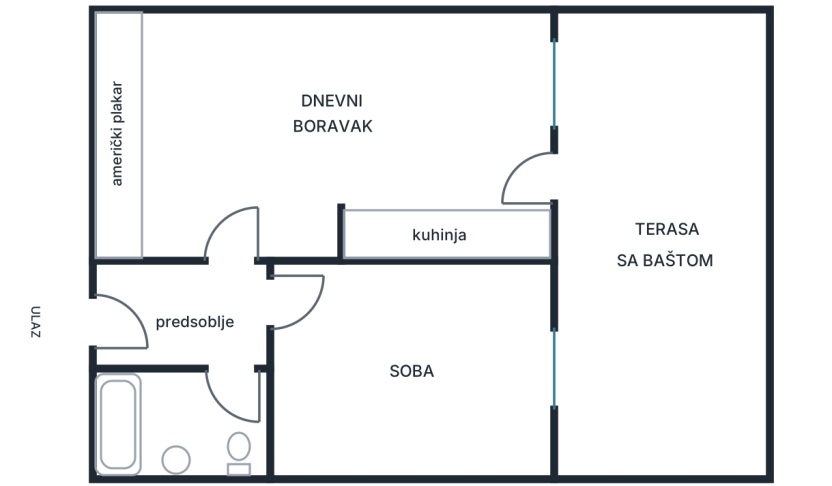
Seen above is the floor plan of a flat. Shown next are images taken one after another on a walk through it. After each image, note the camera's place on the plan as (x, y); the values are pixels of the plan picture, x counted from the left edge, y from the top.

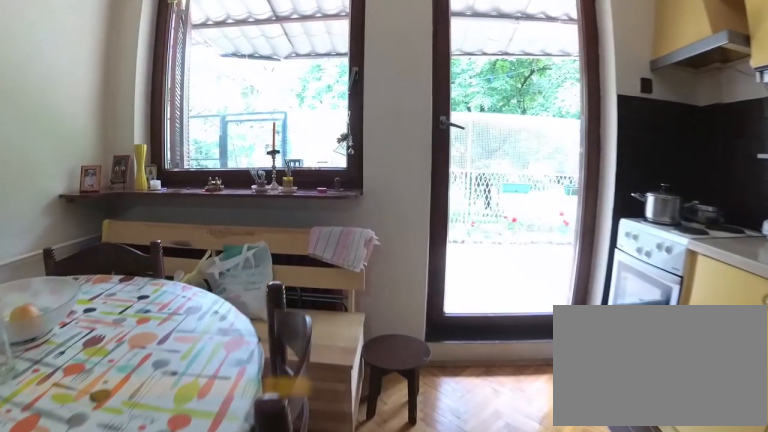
(400, 159)
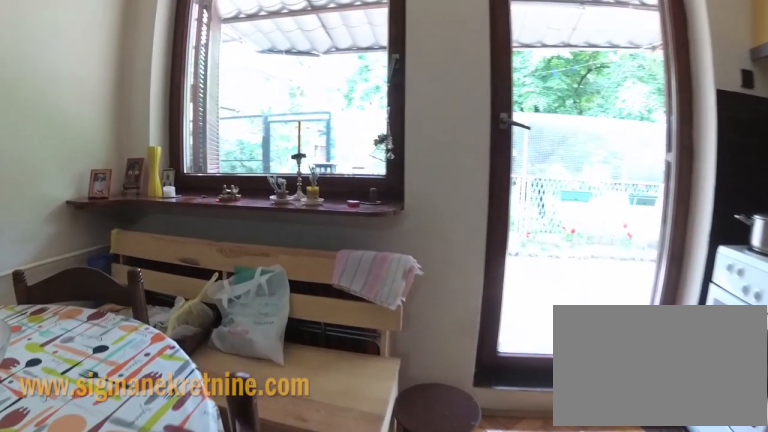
(417, 163)
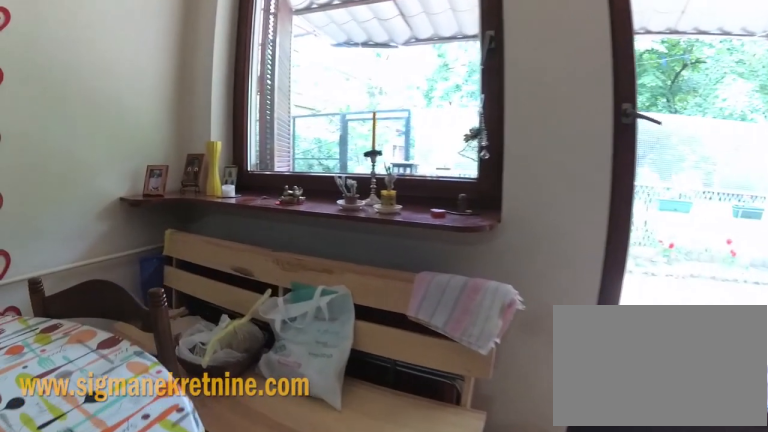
(428, 168)
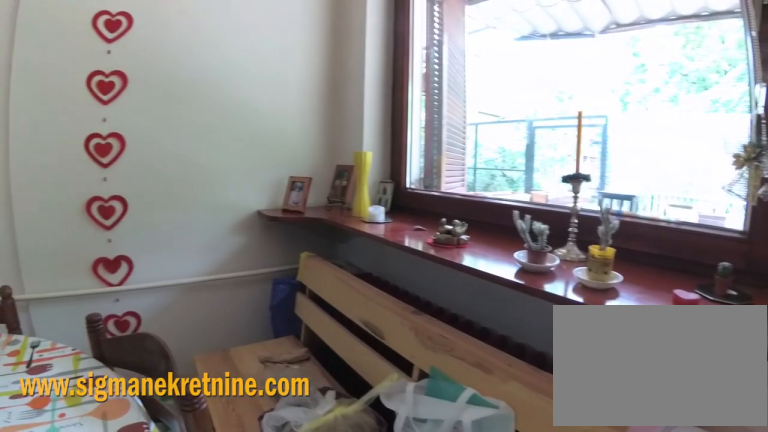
(461, 176)
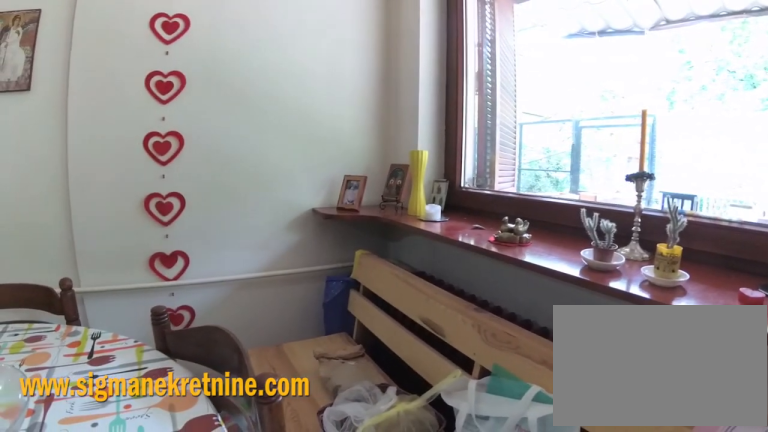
(475, 178)
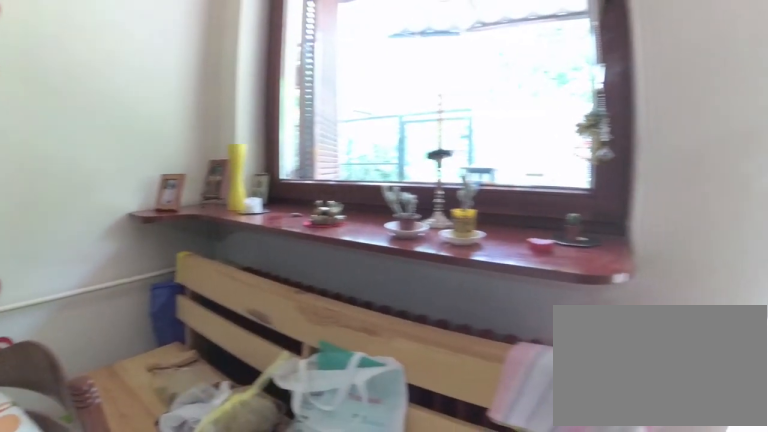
(470, 173)
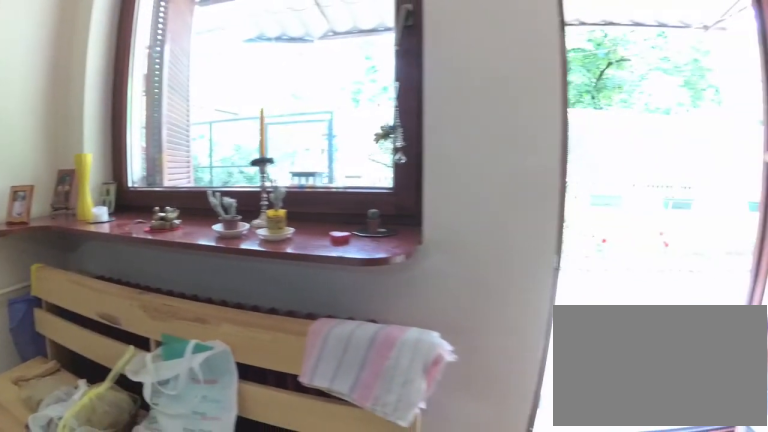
(467, 168)
